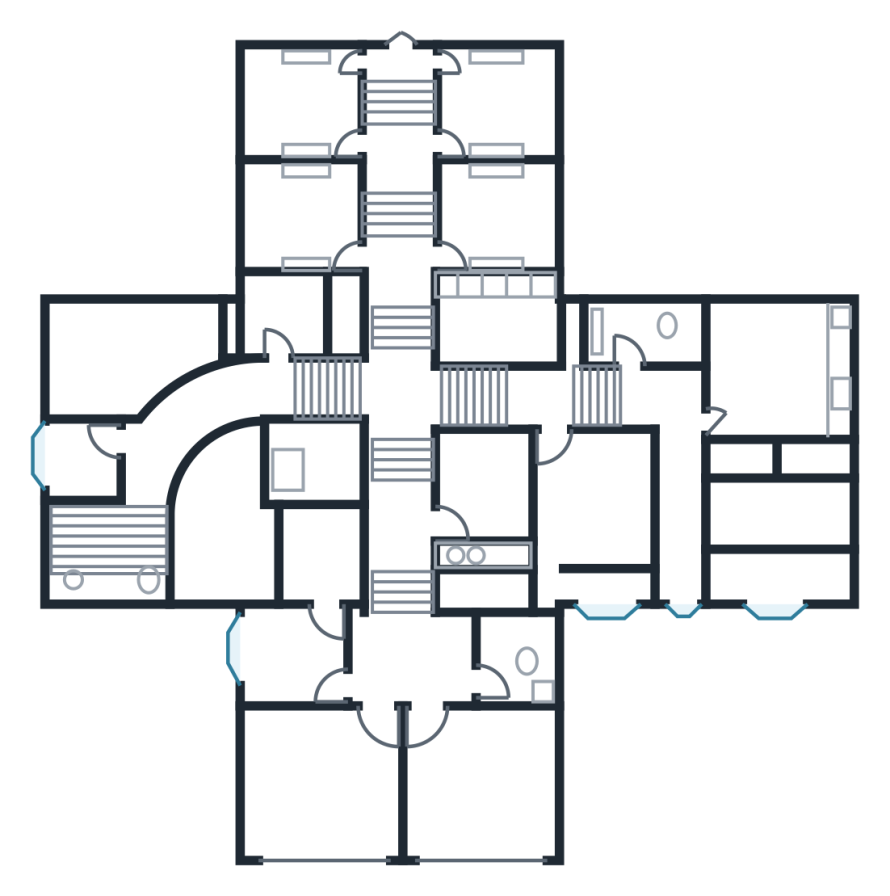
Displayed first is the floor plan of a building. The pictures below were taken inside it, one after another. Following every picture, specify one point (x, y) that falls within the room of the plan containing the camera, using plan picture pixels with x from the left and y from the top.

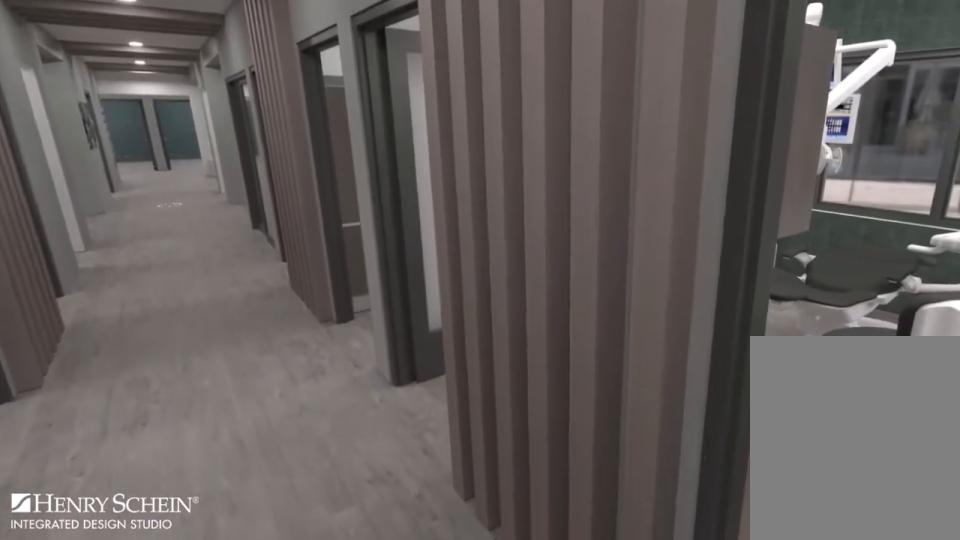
(400, 113)
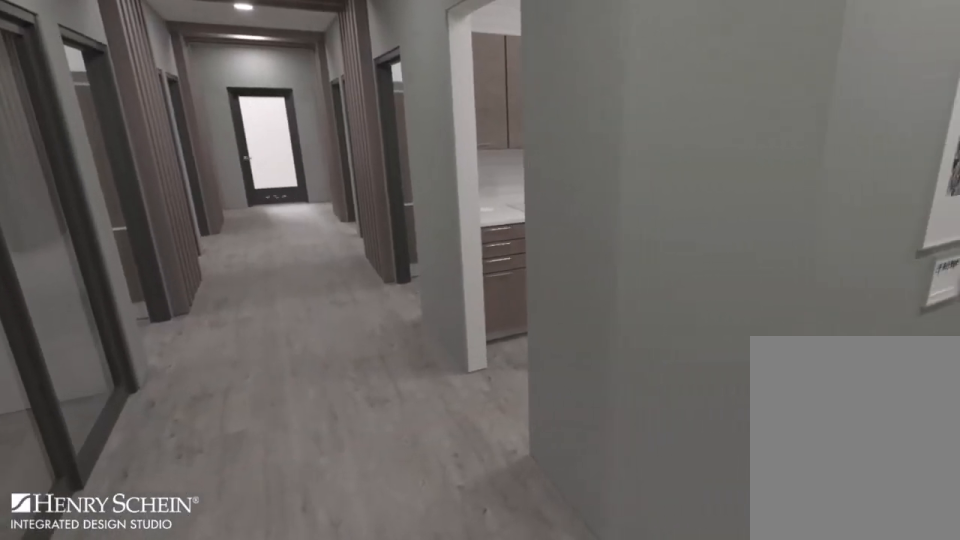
(401, 395)
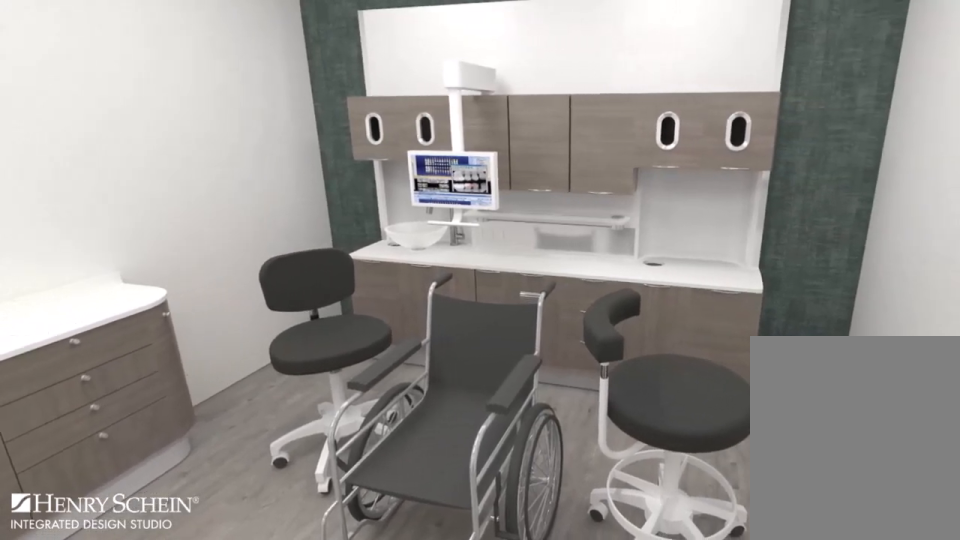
(578, 479)
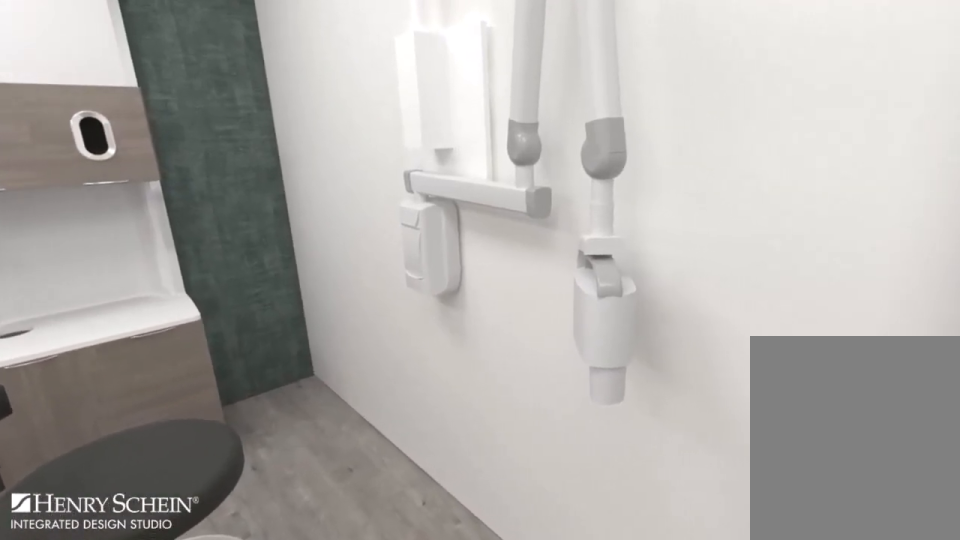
(578, 479)
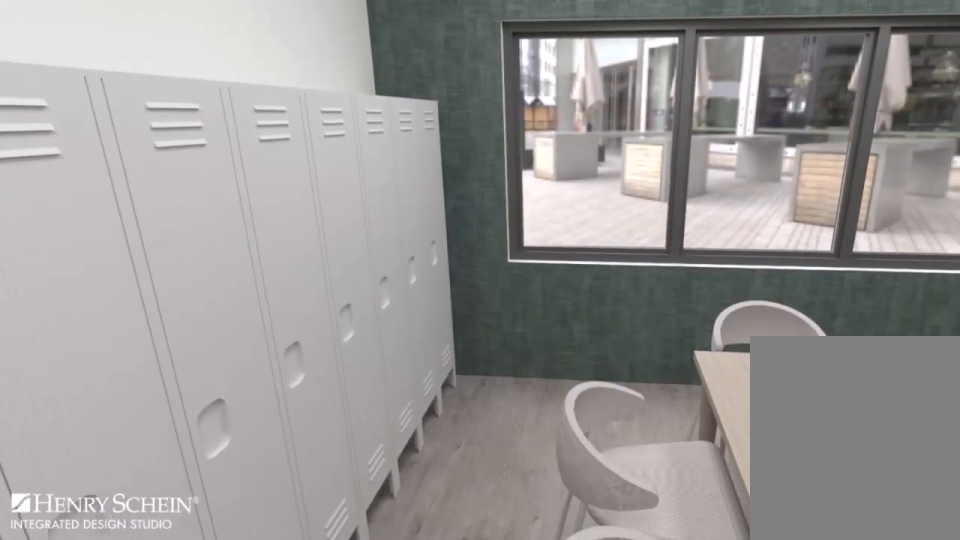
(763, 371)
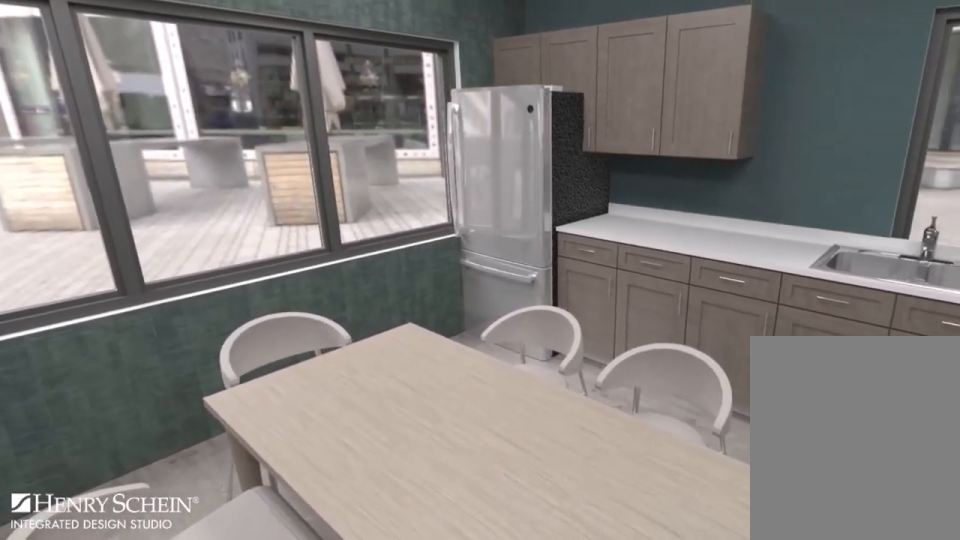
(763, 371)
